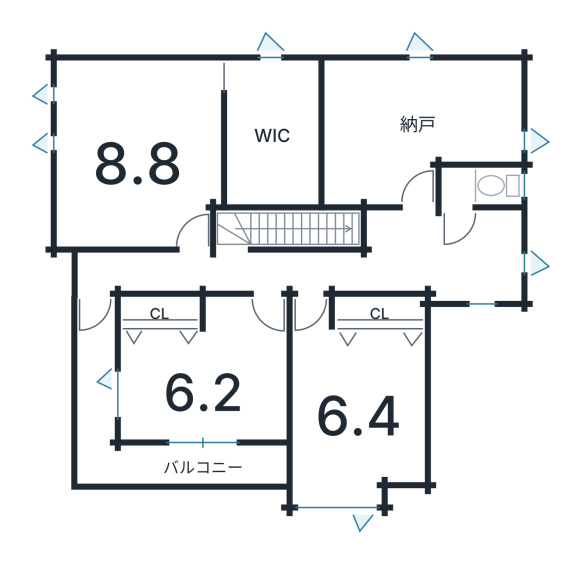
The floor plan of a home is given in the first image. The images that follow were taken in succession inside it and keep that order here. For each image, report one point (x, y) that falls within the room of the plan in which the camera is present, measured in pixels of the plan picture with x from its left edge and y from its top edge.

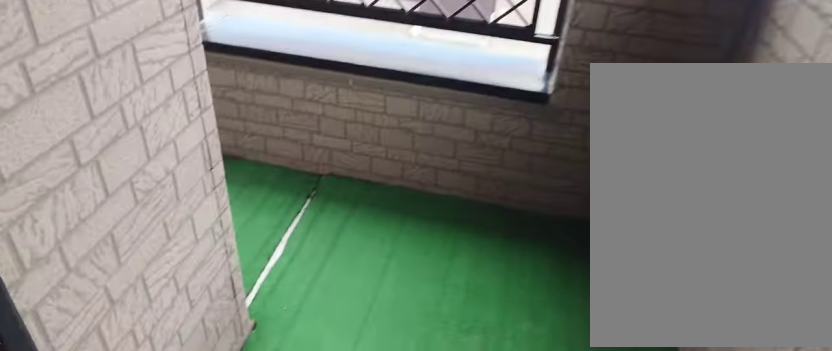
(179, 469)
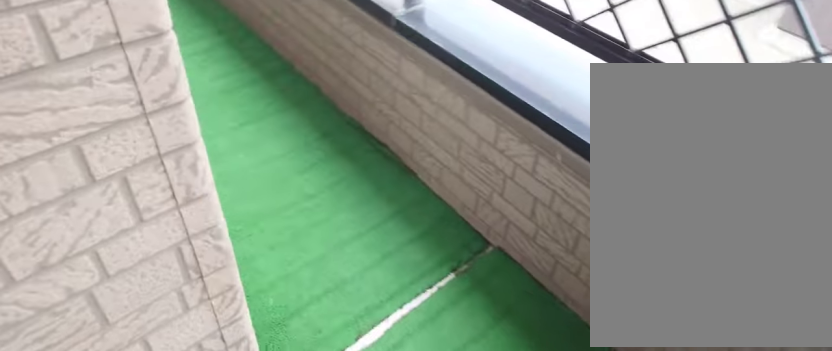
(179, 469)
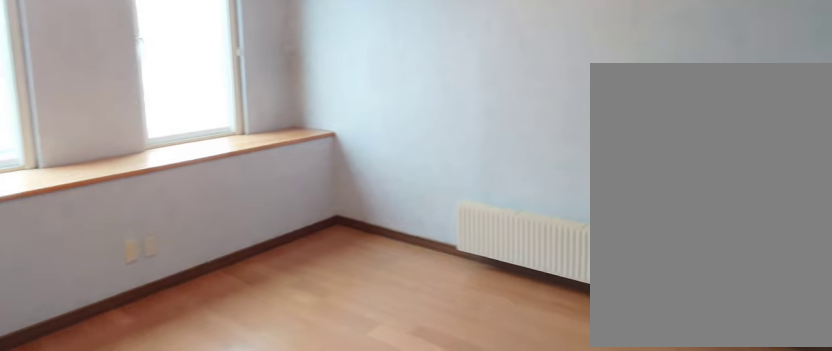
(125, 163)
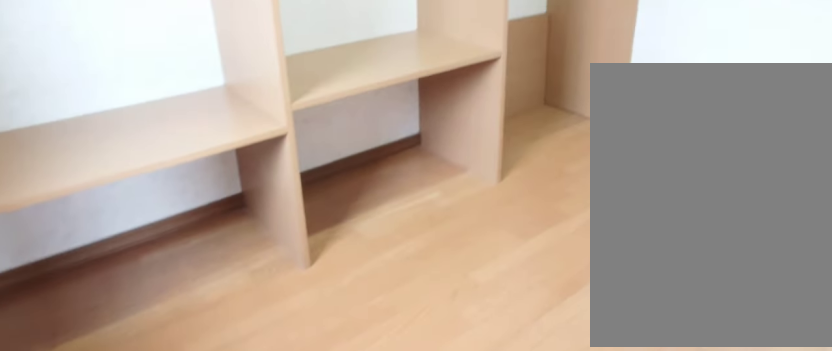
(263, 140)
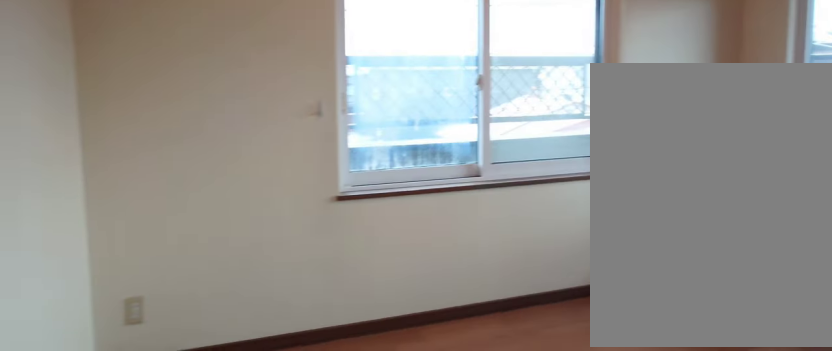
(195, 391)
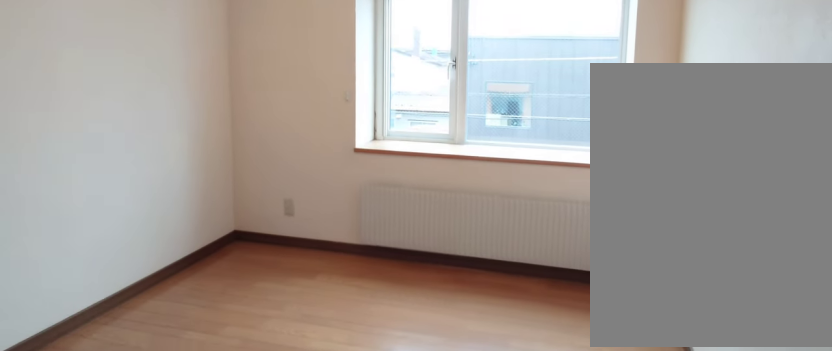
(352, 415)
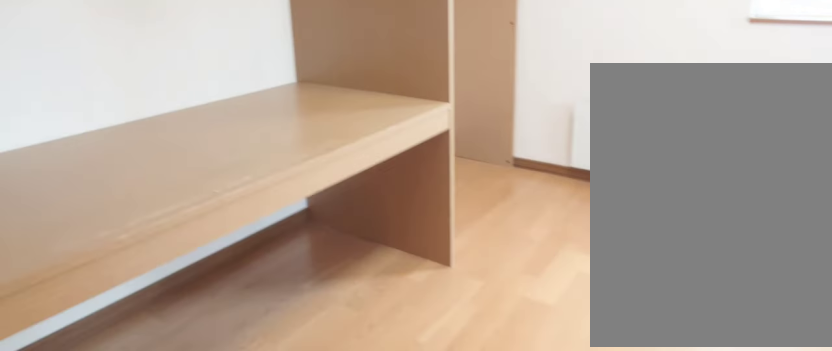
(390, 133)
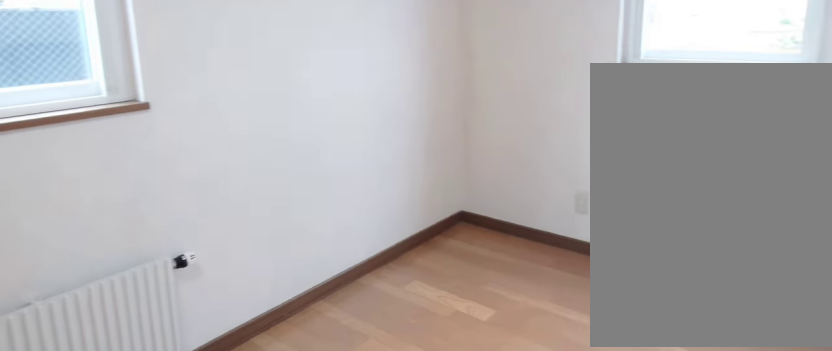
(390, 133)
